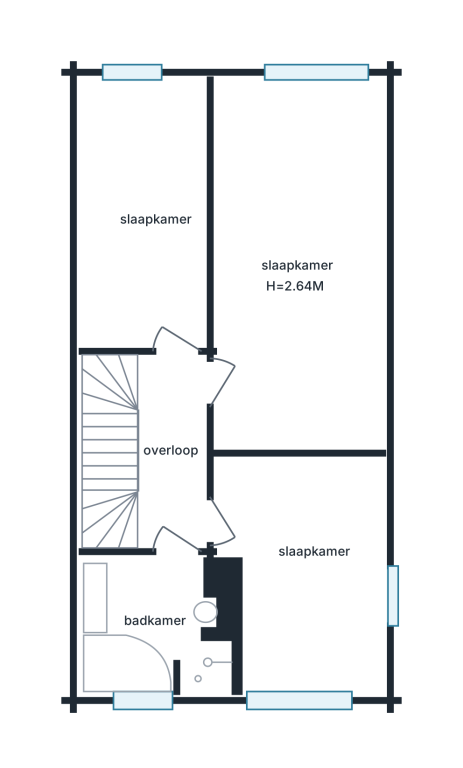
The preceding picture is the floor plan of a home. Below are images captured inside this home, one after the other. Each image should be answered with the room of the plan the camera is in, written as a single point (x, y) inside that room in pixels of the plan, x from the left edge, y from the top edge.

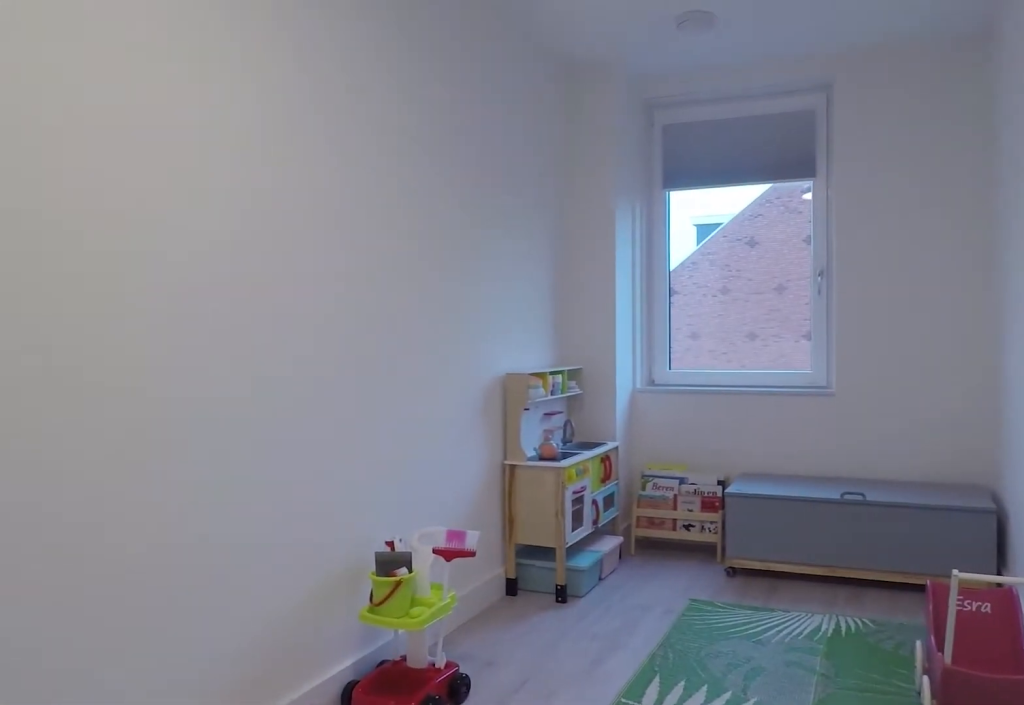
(138, 336)
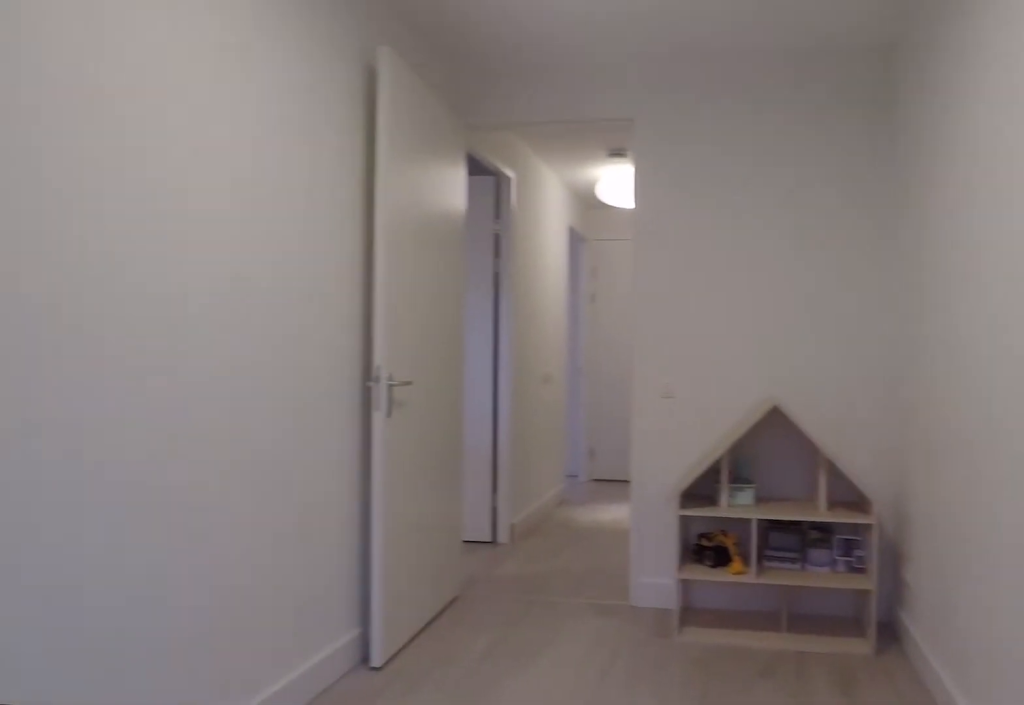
(138, 336)
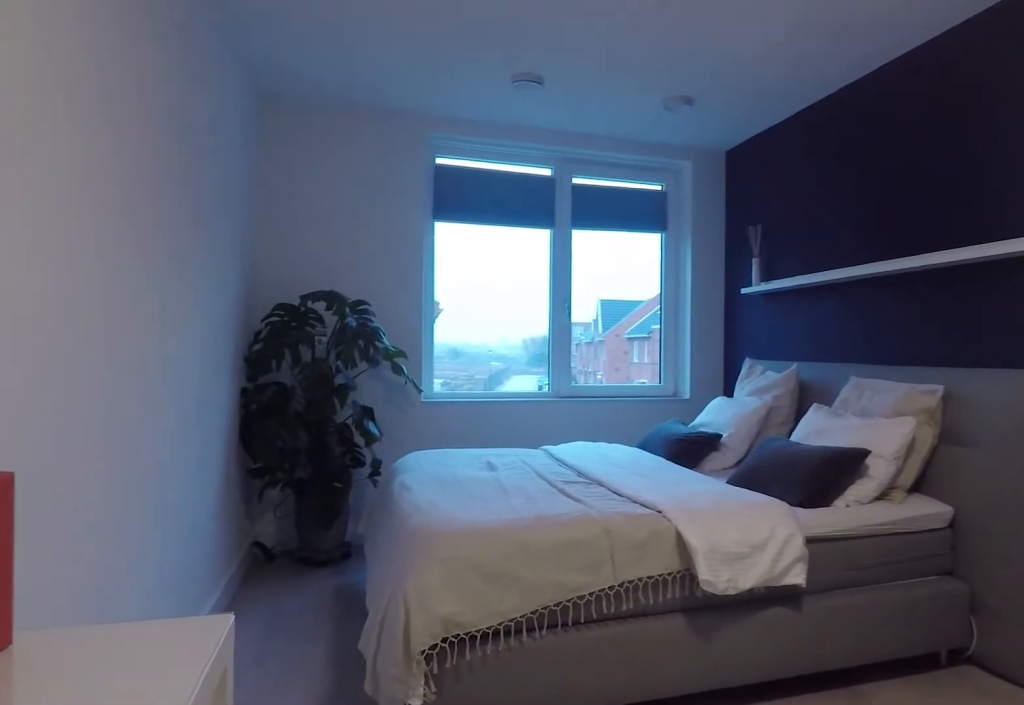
(307, 298)
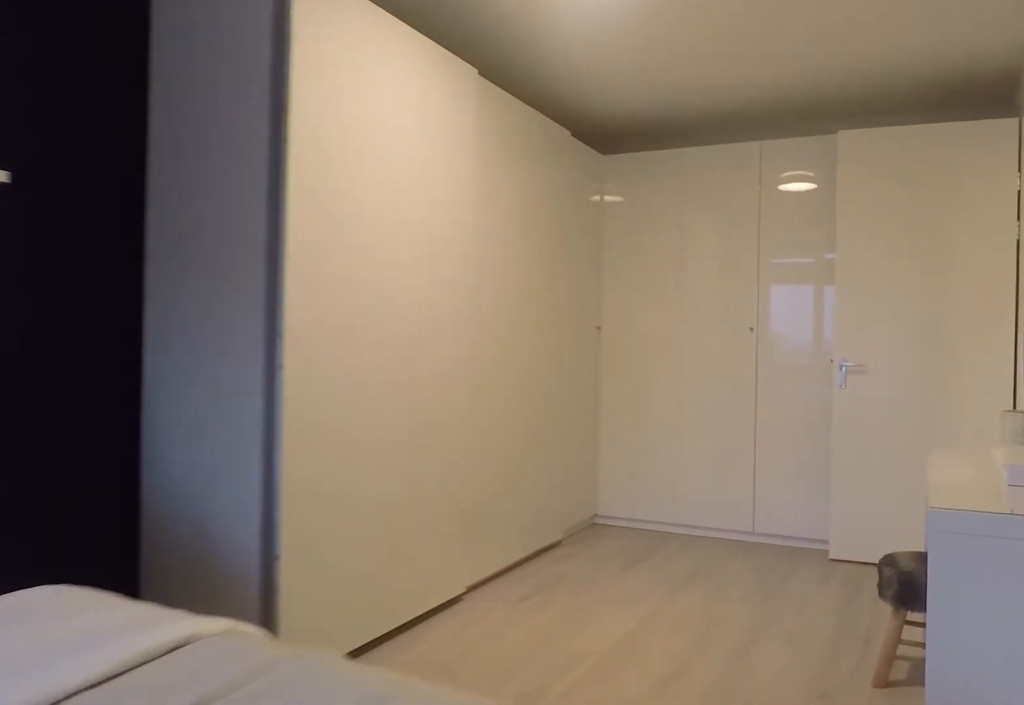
(304, 300)
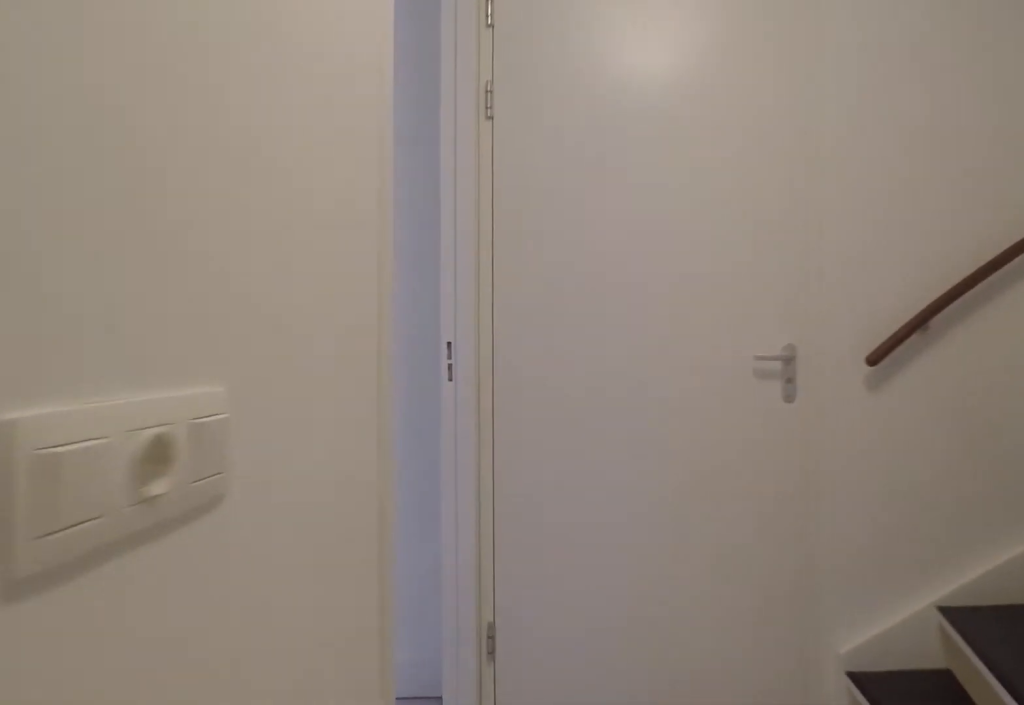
(171, 452)
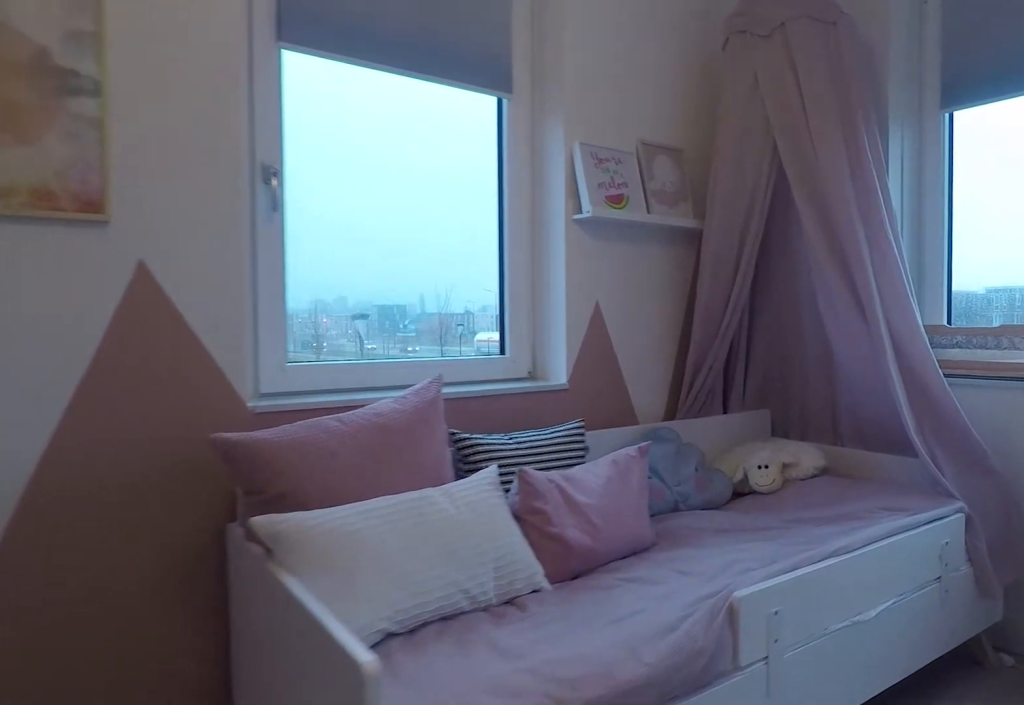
(305, 582)
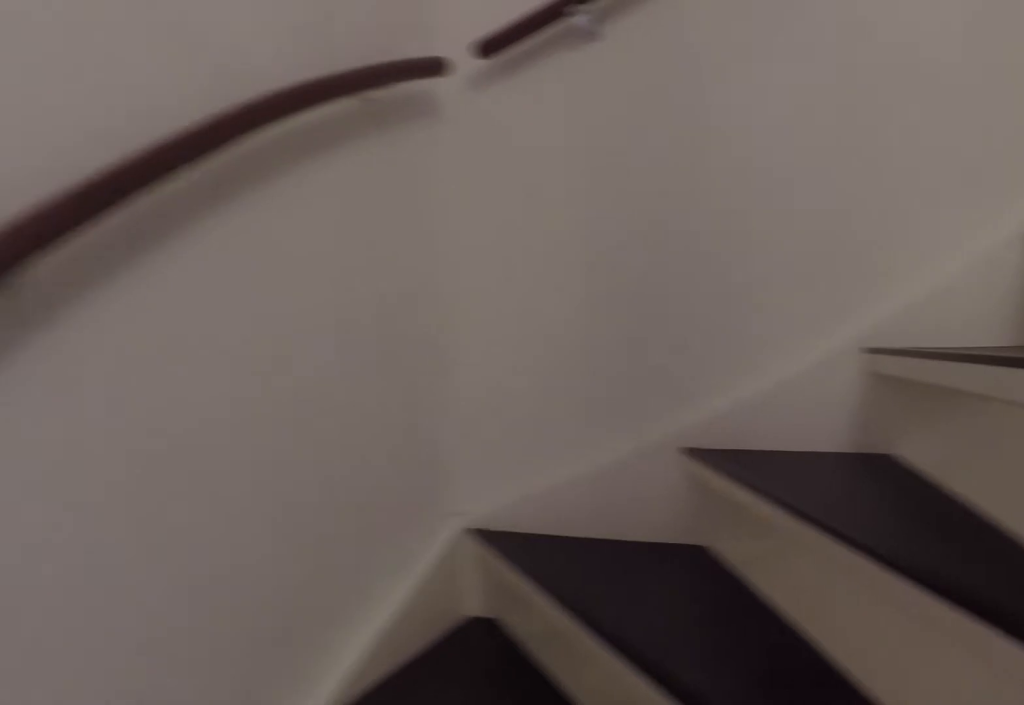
(171, 452)
